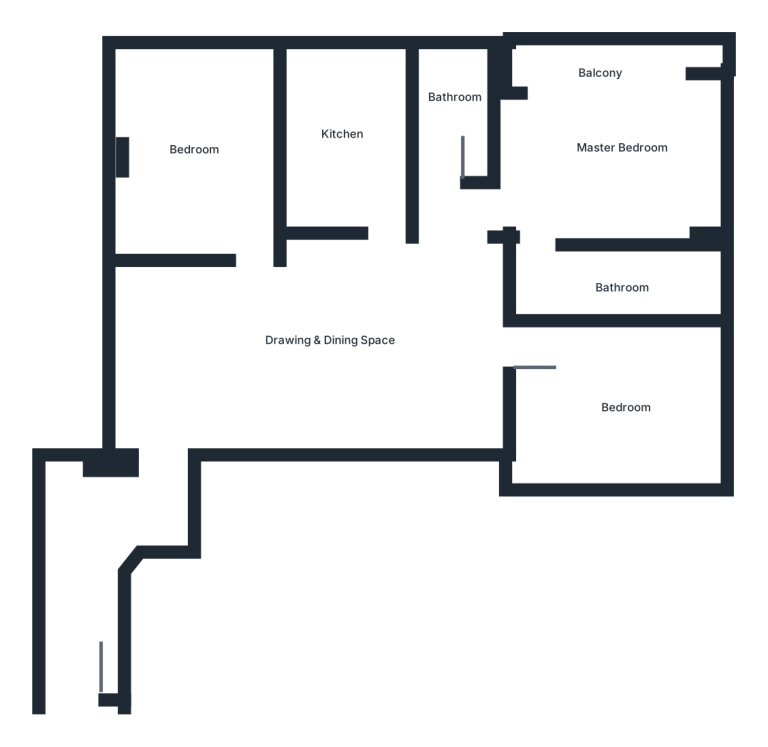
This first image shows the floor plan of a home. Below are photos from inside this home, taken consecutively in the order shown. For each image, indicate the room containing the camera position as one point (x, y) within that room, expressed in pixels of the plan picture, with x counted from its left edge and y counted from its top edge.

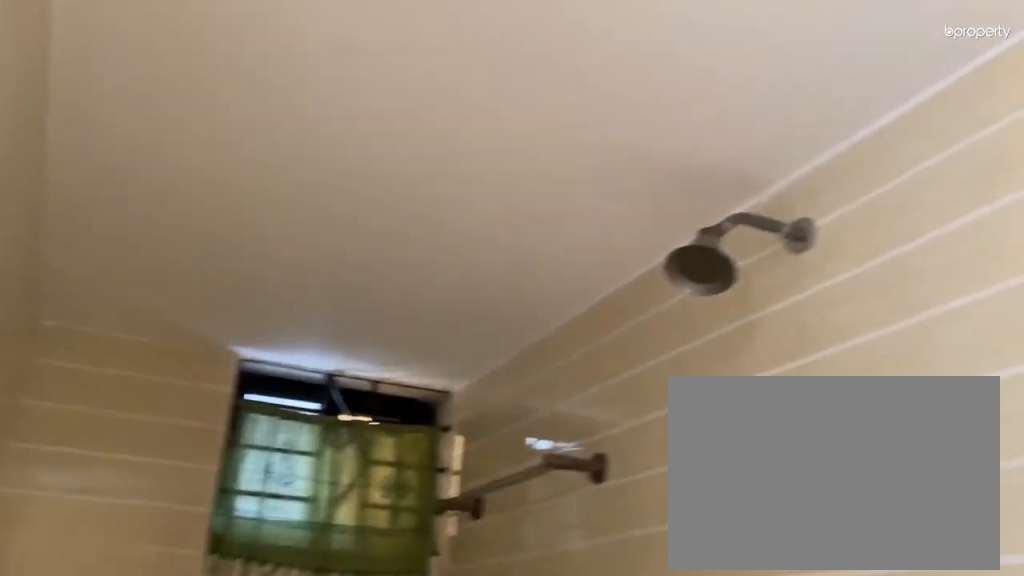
(613, 289)
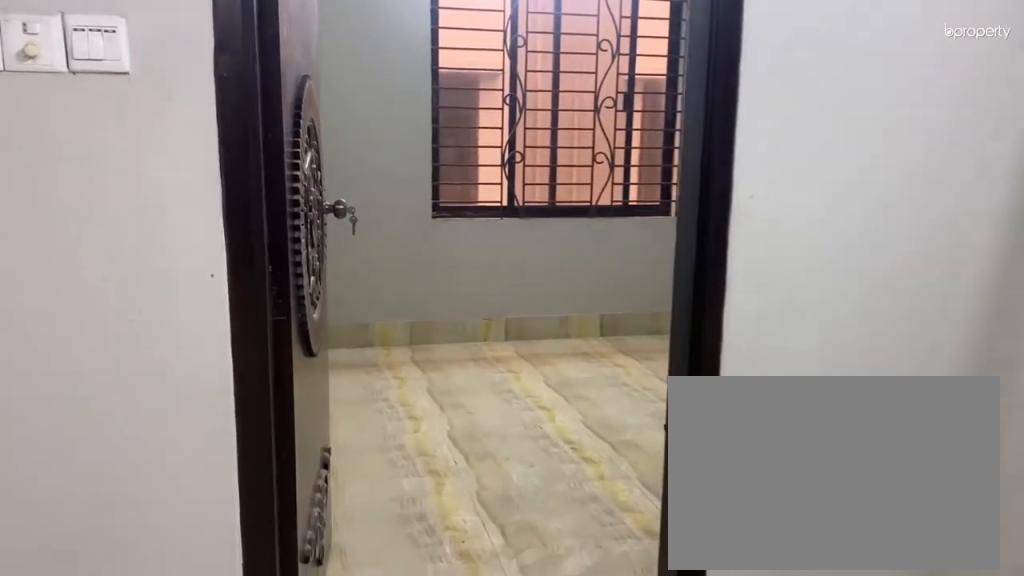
(518, 353)
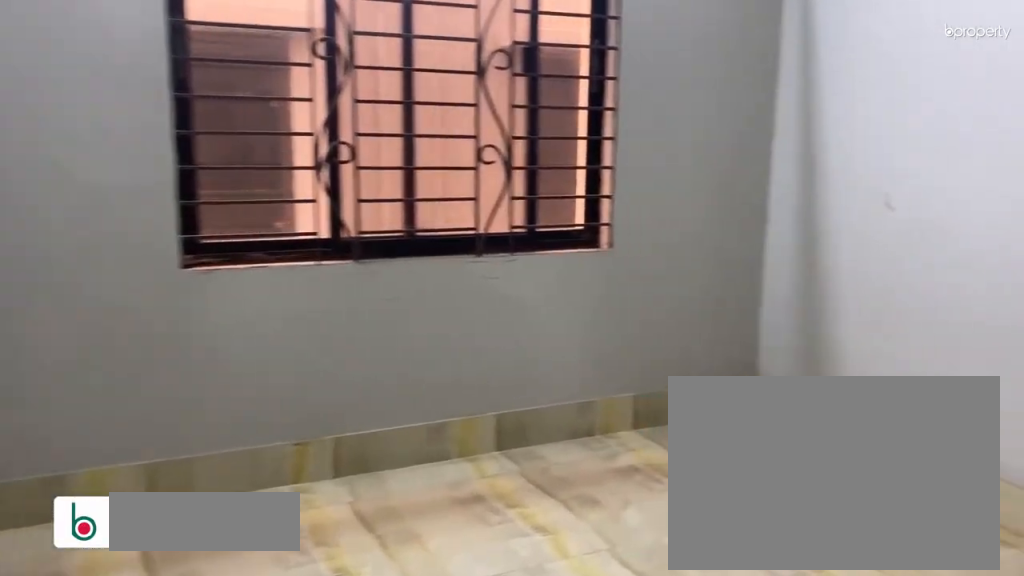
(620, 398)
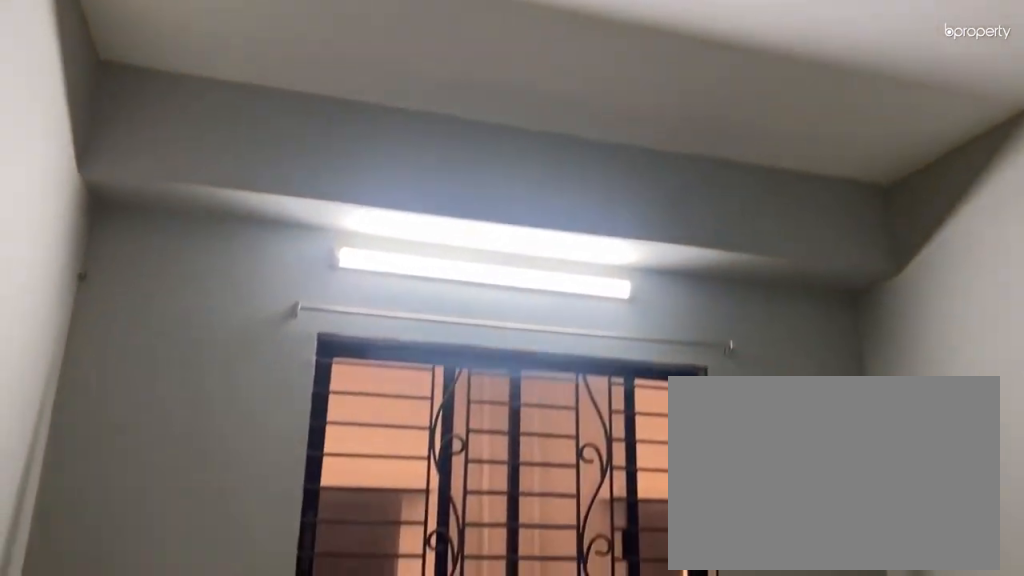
(620, 398)
